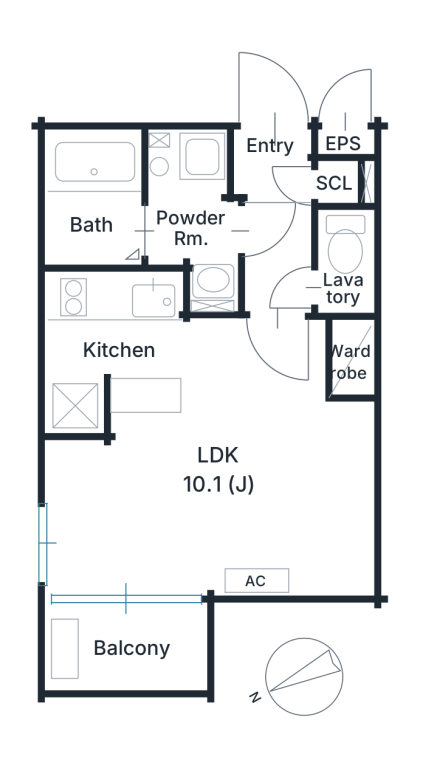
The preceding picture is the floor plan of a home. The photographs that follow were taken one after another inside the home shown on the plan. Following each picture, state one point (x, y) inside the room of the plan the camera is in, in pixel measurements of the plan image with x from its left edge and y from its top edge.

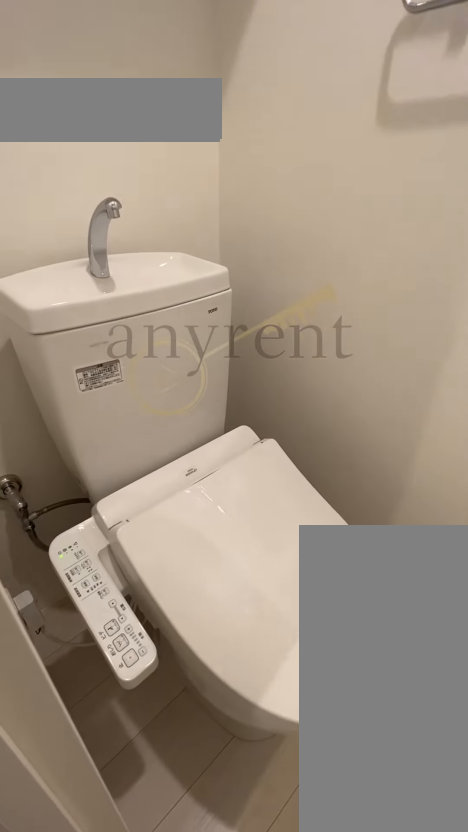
(344, 248)
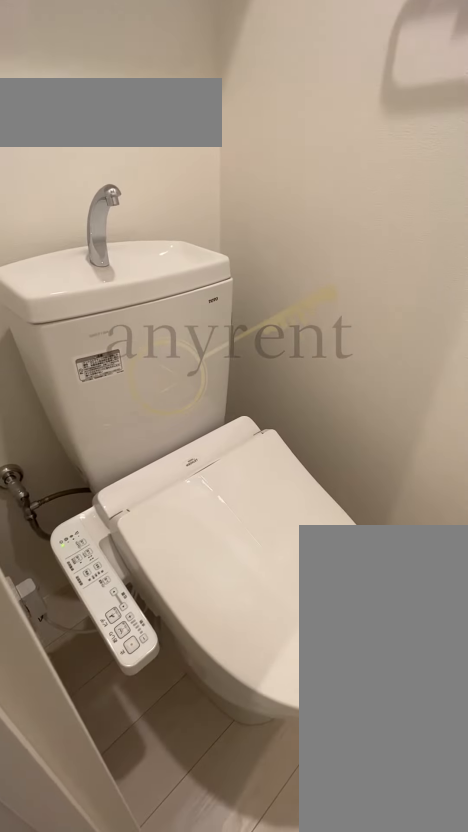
(344, 248)
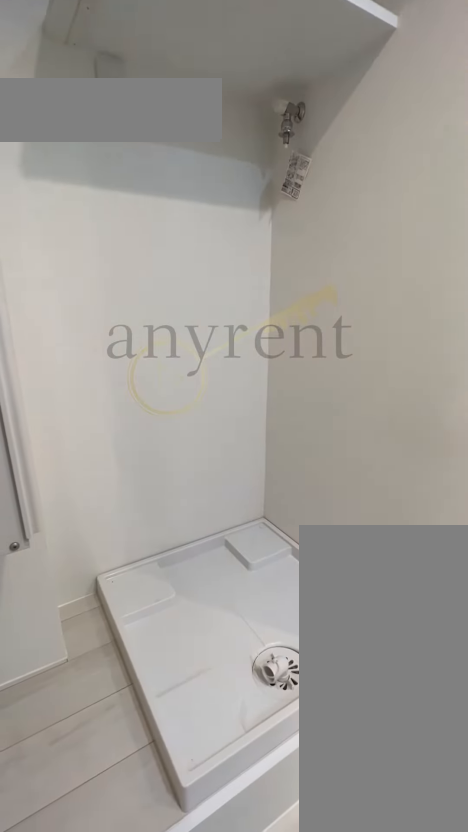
(201, 158)
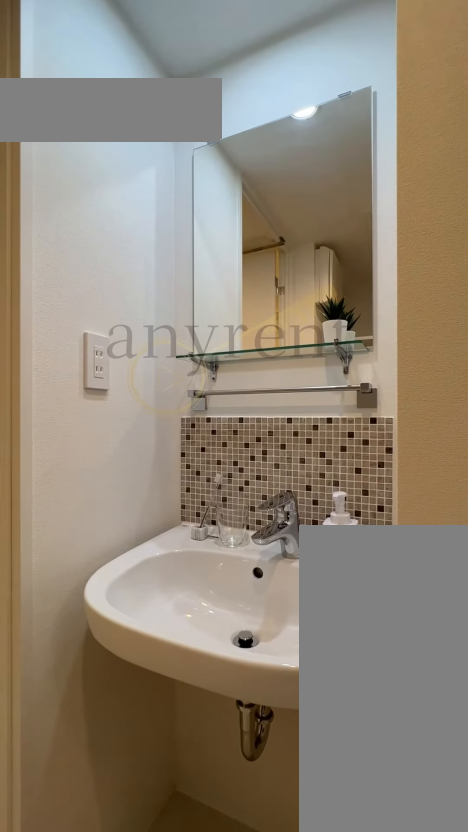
(212, 282)
